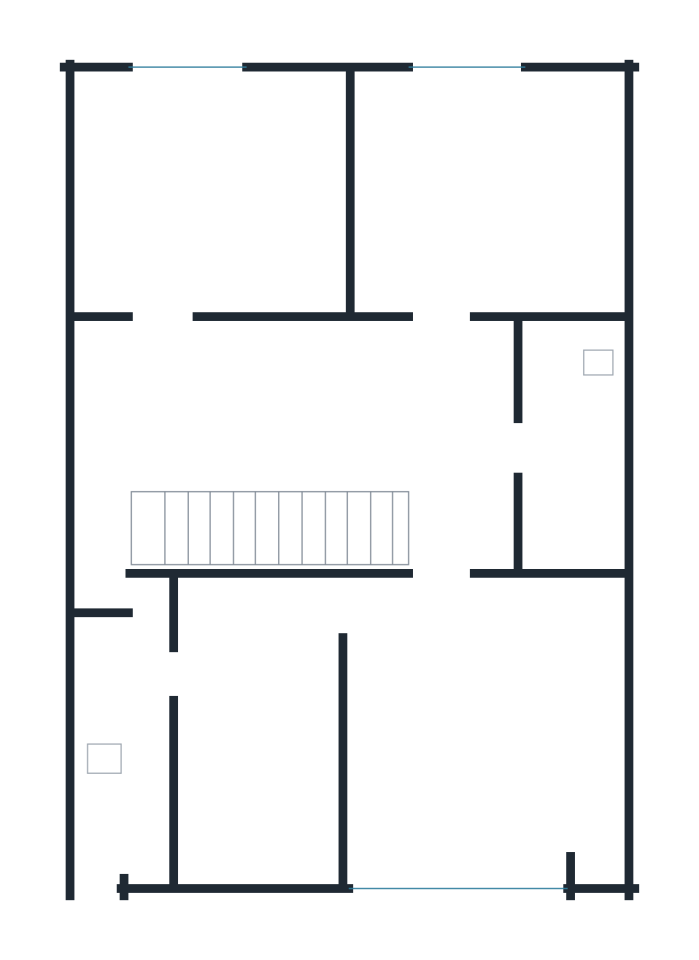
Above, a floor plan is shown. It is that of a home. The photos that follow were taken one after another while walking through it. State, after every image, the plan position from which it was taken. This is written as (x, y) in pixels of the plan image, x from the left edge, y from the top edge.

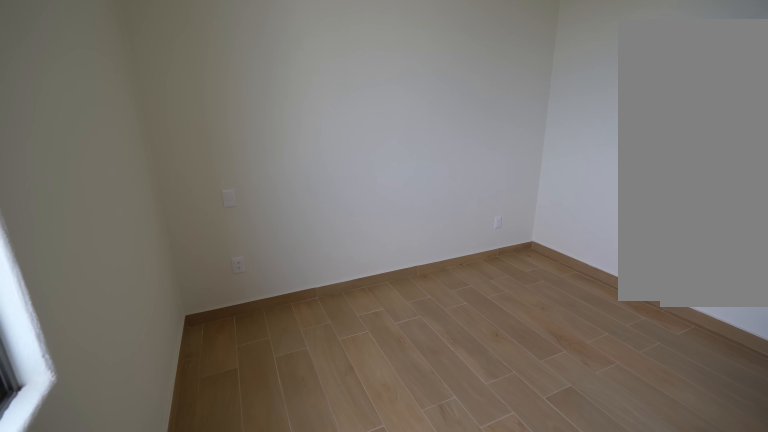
(424, 98)
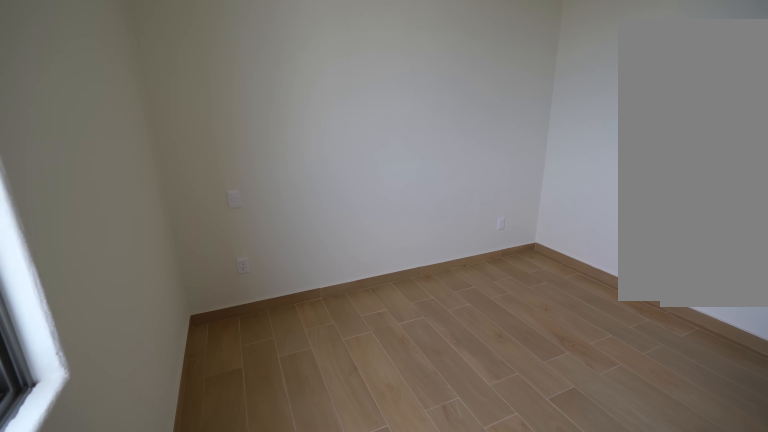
(425, 99)
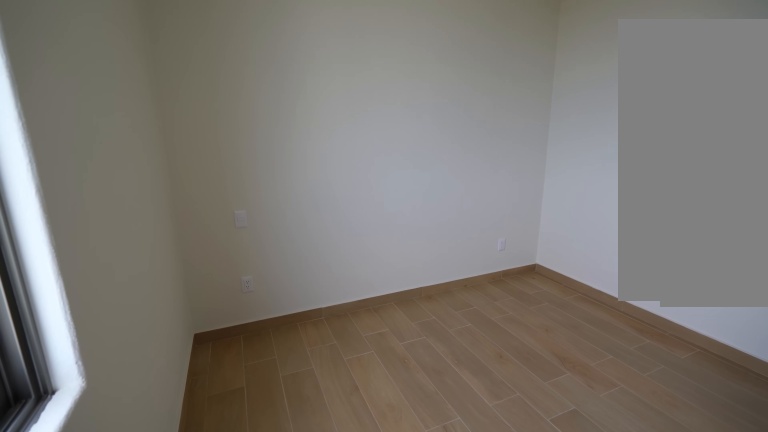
(425, 99)
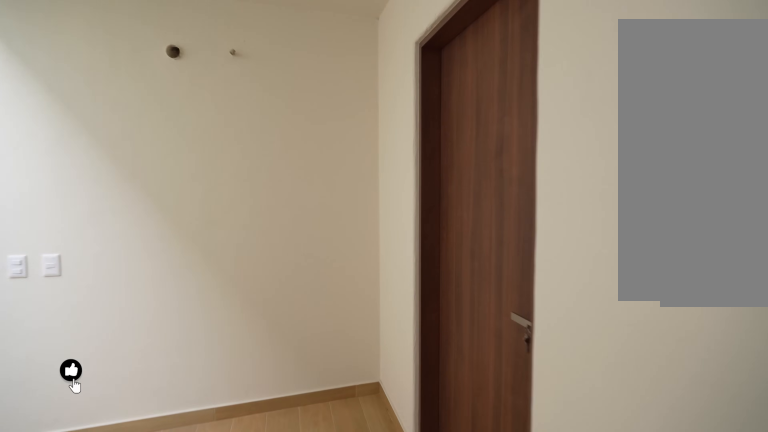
(379, 355)
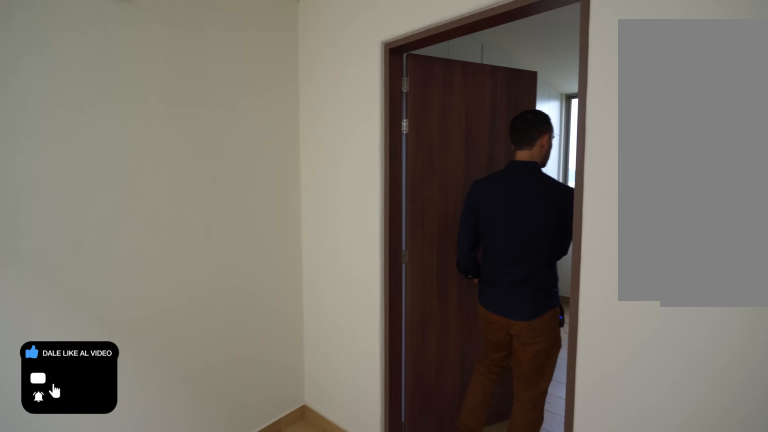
(184, 344)
